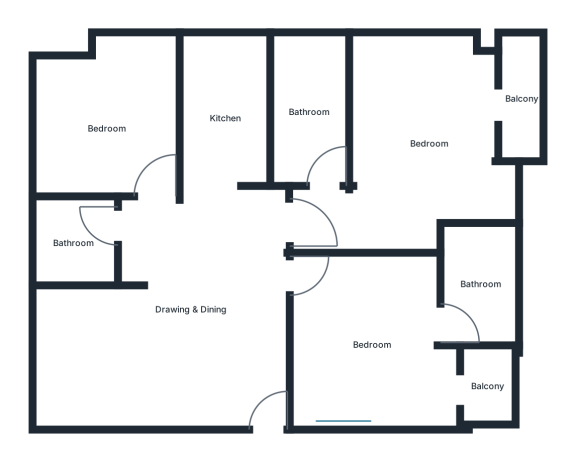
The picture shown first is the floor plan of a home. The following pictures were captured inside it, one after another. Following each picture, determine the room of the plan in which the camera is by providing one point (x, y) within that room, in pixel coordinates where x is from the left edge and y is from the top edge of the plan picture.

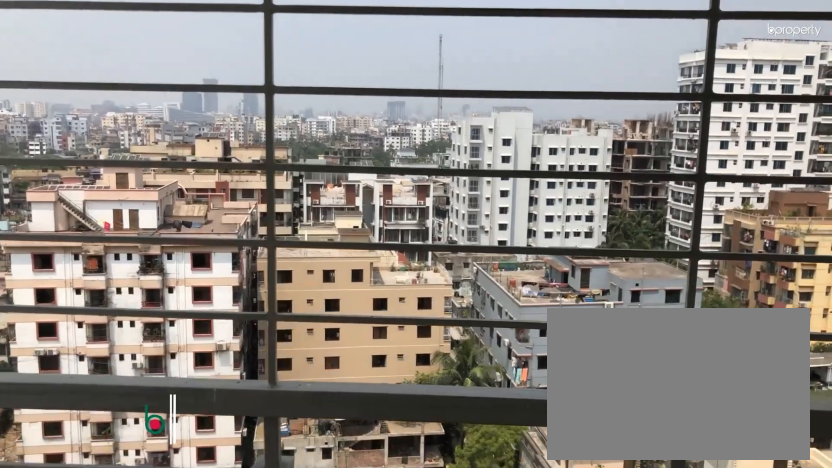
(524, 97)
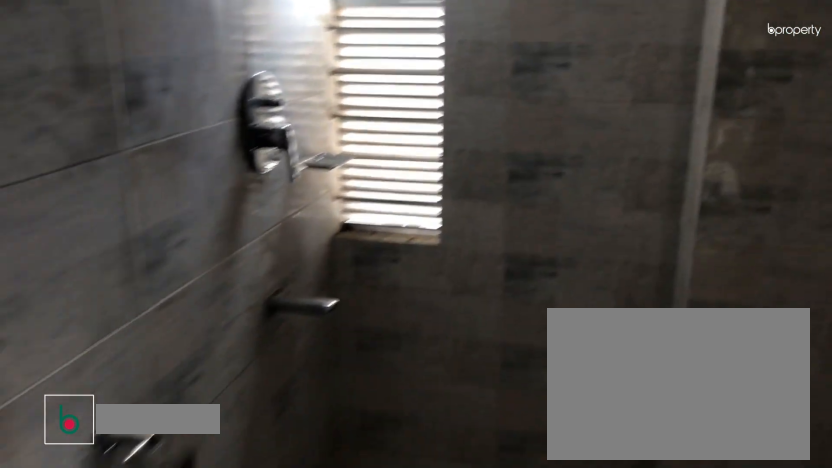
(308, 110)
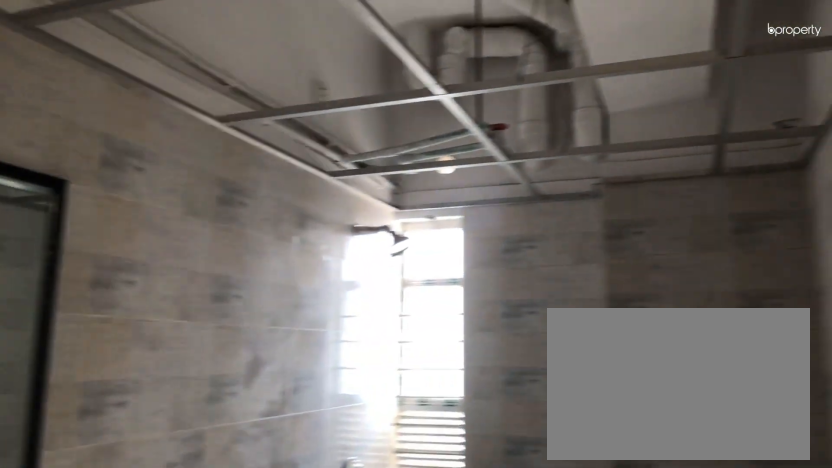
(308, 110)
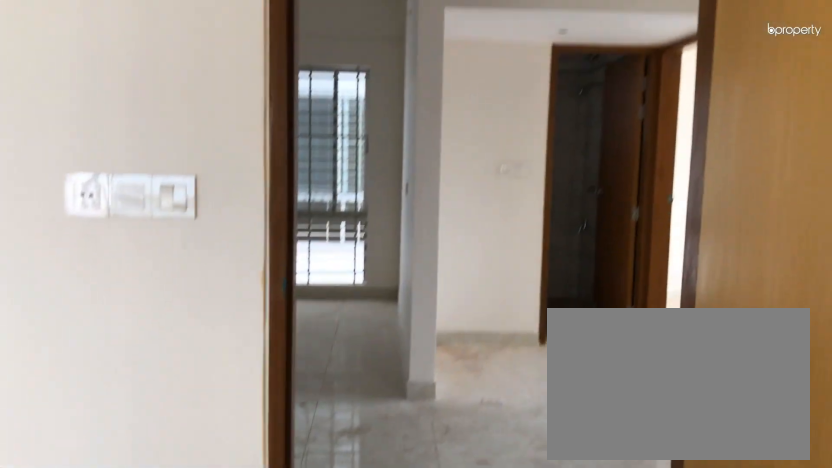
(373, 345)
